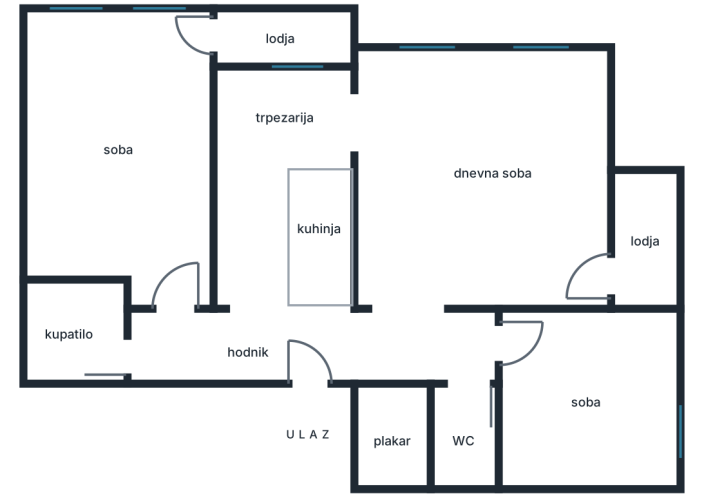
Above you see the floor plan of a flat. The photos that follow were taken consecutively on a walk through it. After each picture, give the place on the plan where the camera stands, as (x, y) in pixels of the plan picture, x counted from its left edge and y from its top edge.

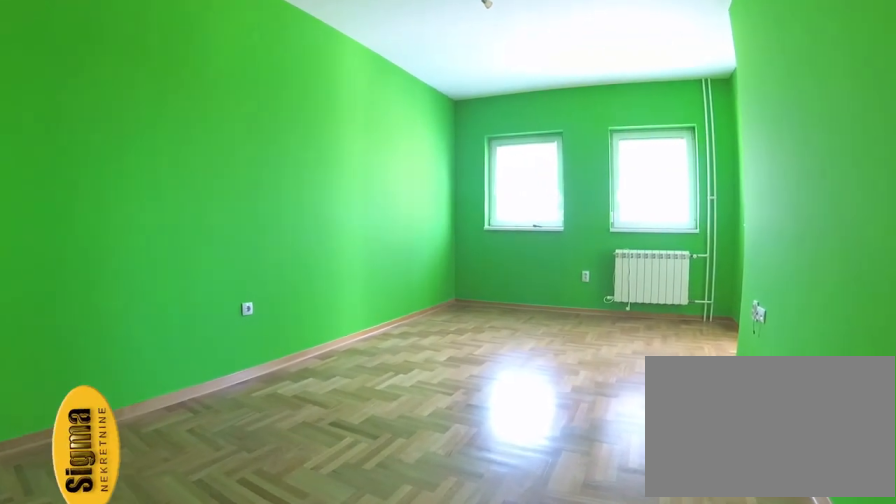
(180, 300)
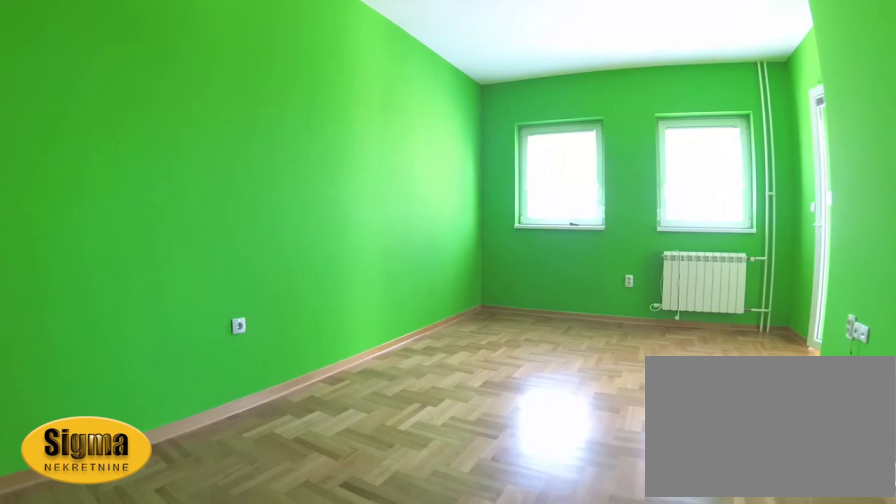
(141, 251)
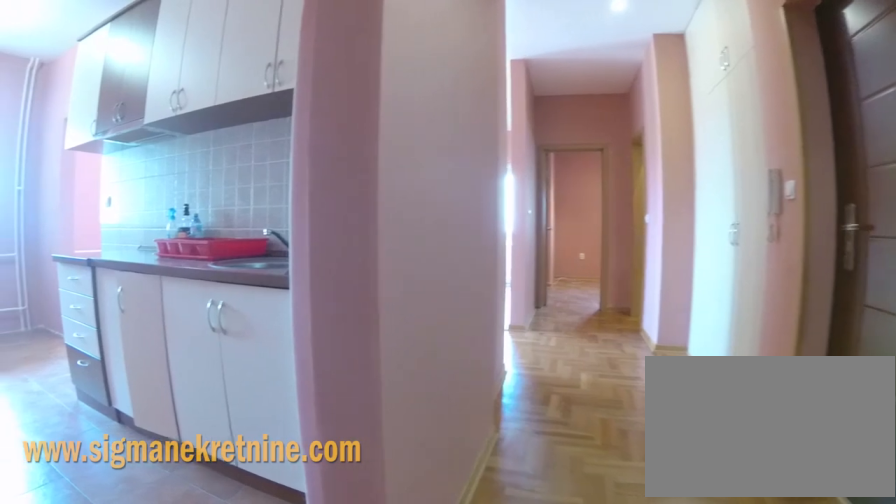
(242, 351)
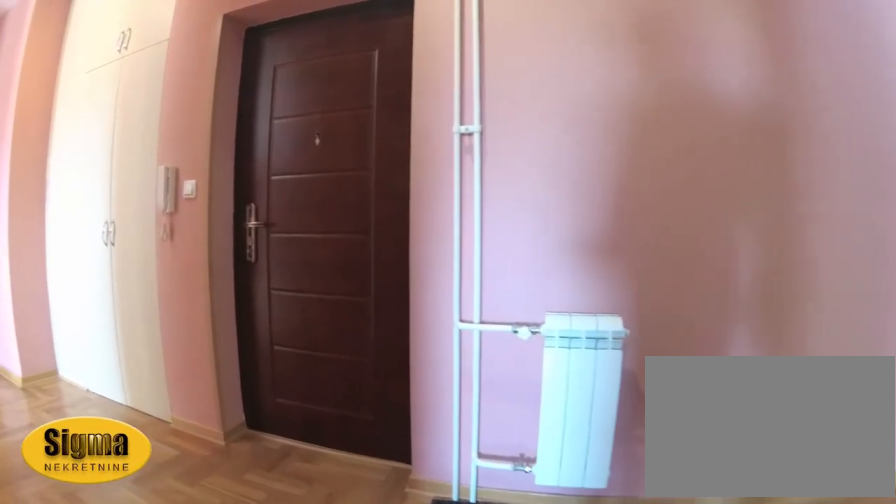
(250, 290)
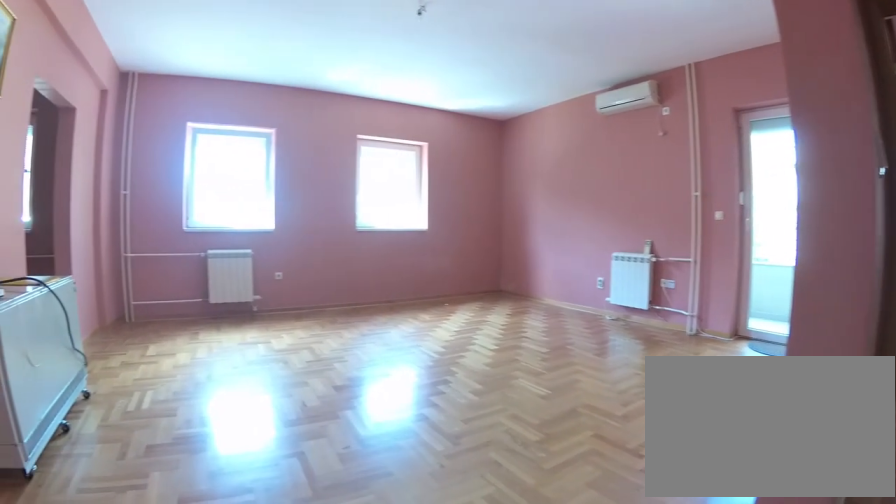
(392, 332)
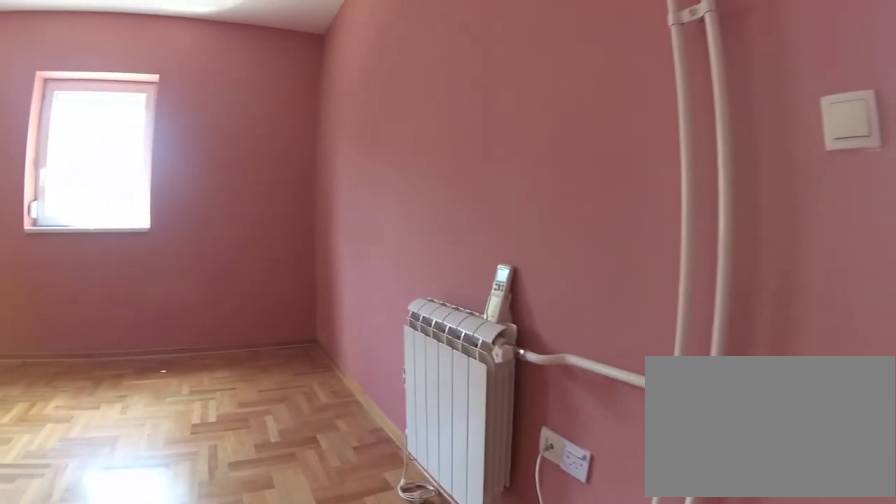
(584, 275)
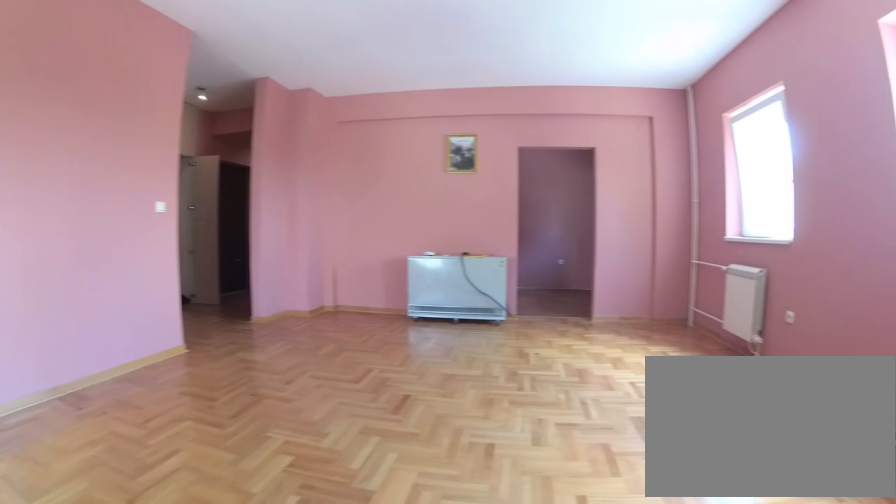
(586, 153)
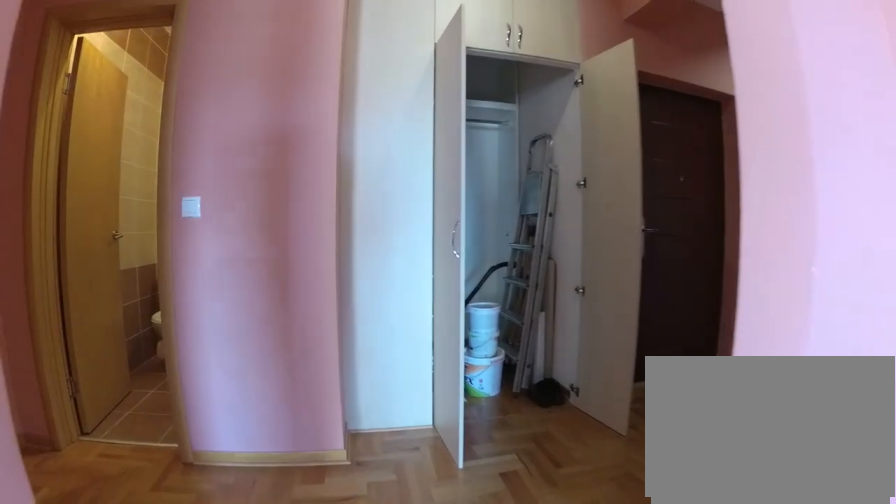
(418, 272)
